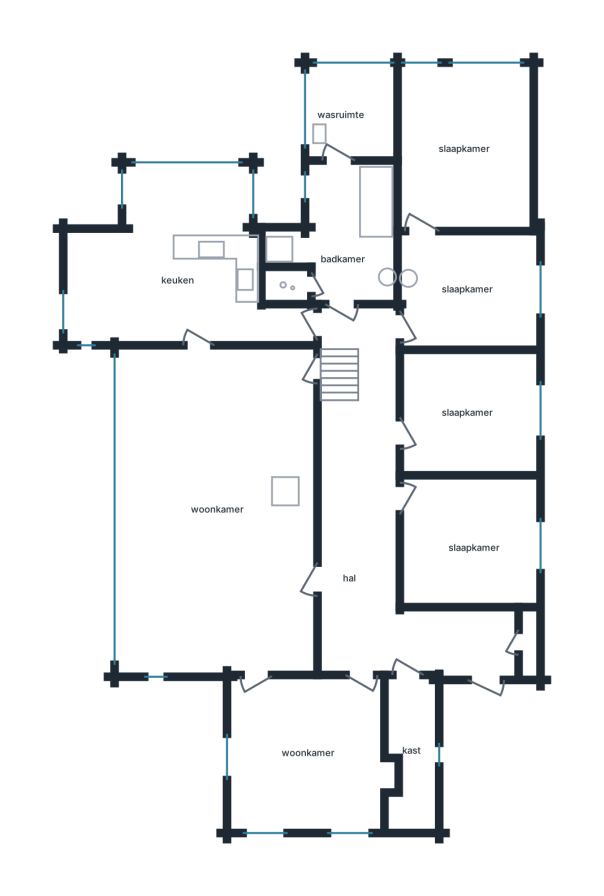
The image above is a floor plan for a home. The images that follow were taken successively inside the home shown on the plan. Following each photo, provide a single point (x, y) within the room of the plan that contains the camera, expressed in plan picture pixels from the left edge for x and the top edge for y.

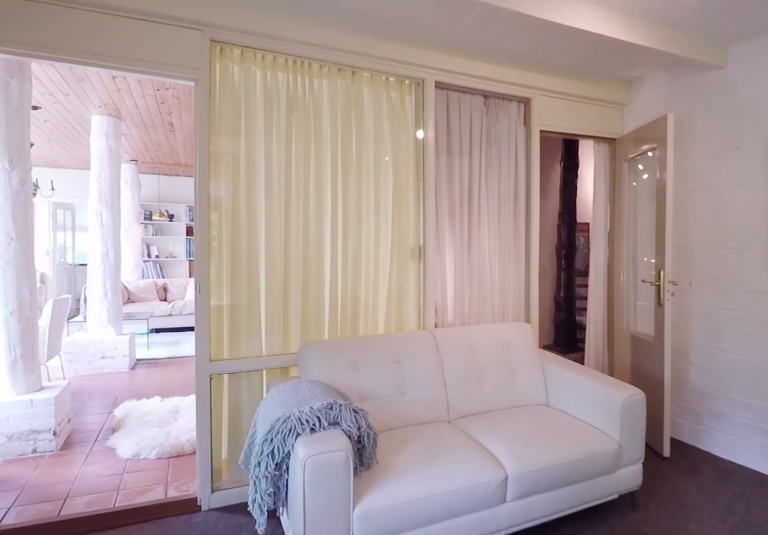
(308, 752)
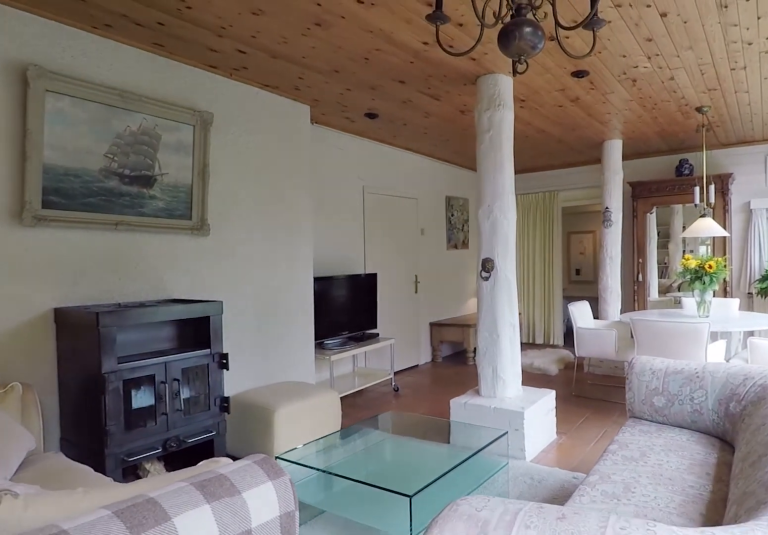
(218, 510)
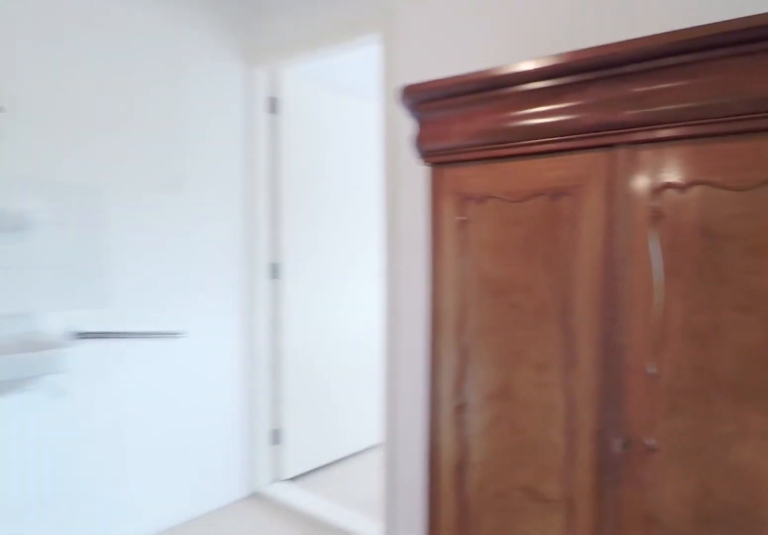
(467, 290)
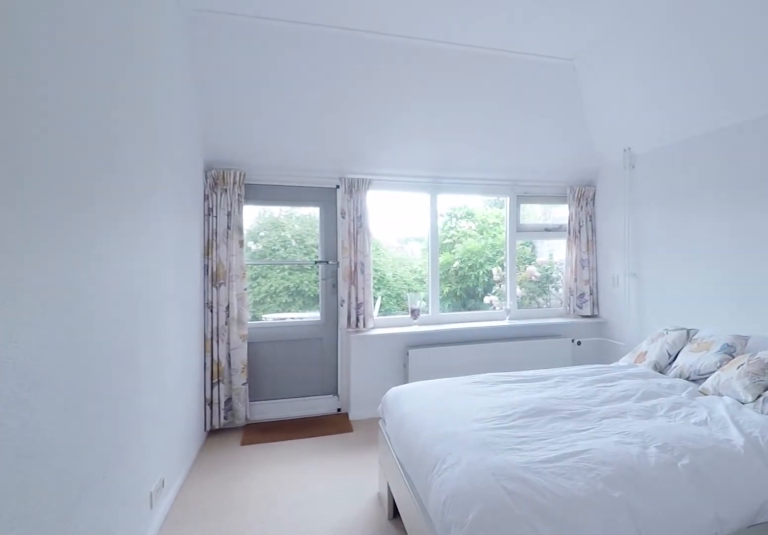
(463, 148)
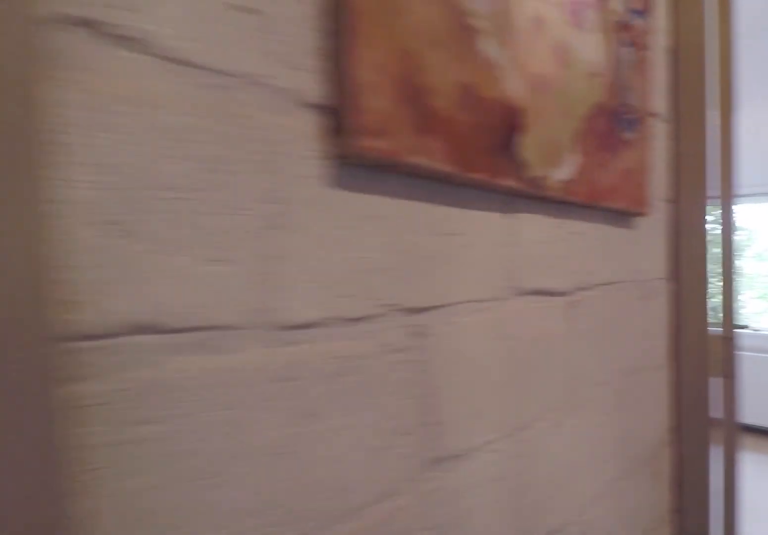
(382, 530)
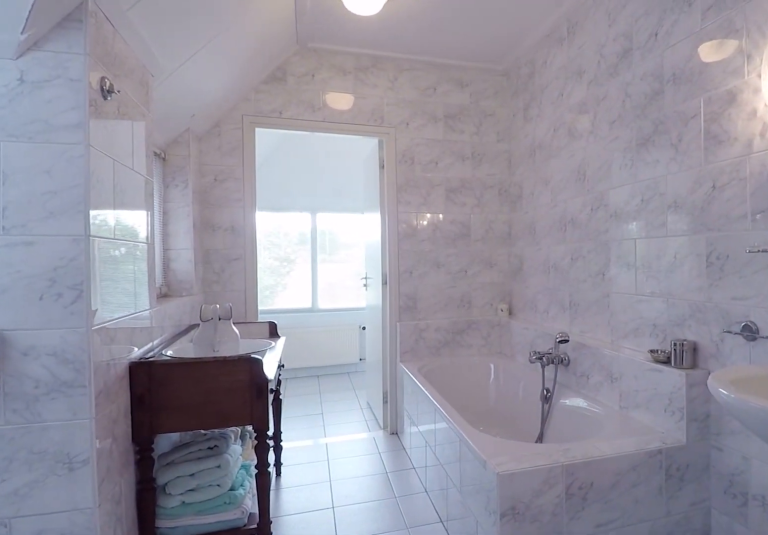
(345, 233)
